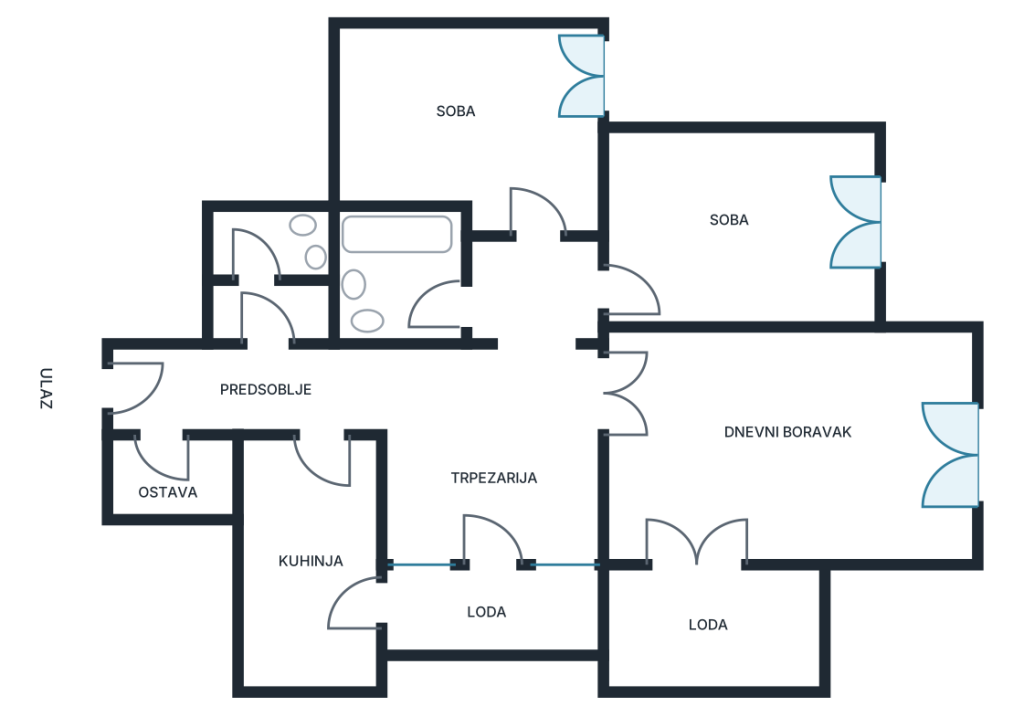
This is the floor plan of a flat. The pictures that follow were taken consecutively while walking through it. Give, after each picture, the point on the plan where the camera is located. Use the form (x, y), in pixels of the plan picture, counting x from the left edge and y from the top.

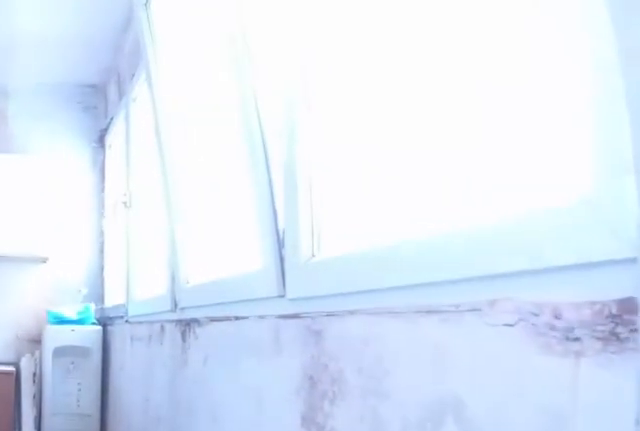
(383, 610)
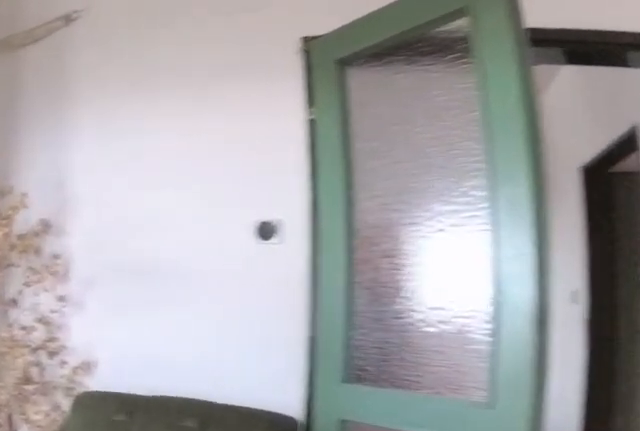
(738, 466)
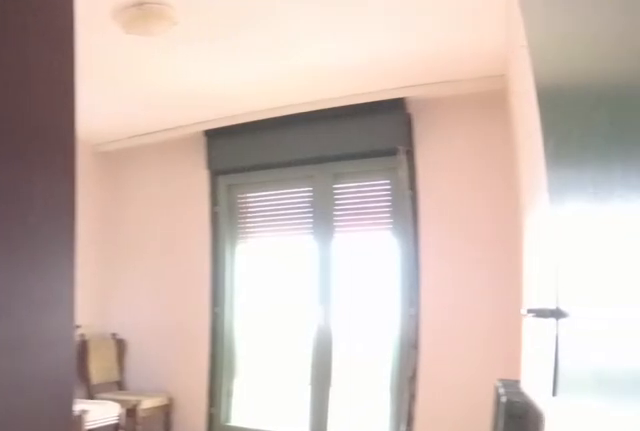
(542, 311)
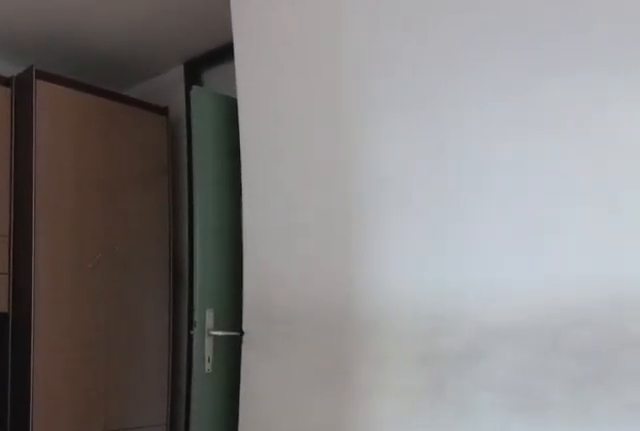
(361, 65)
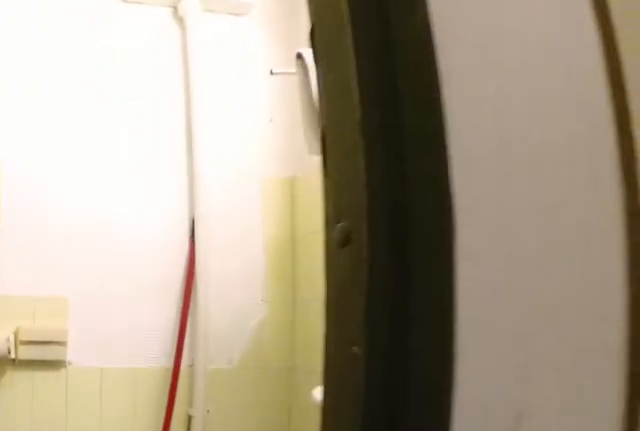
(268, 358)
